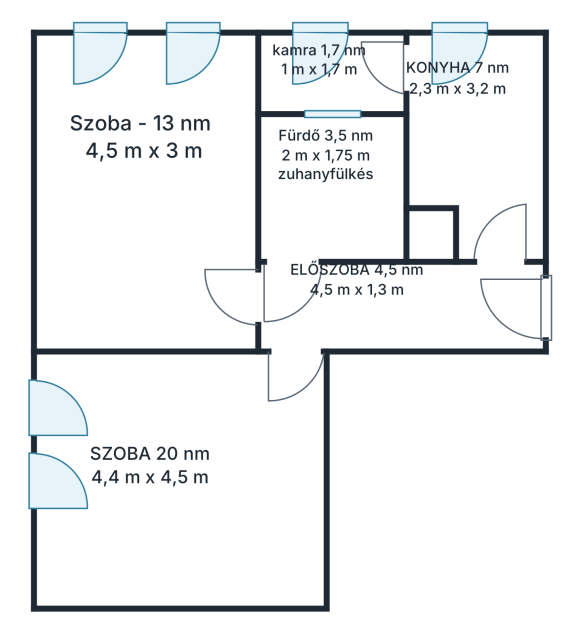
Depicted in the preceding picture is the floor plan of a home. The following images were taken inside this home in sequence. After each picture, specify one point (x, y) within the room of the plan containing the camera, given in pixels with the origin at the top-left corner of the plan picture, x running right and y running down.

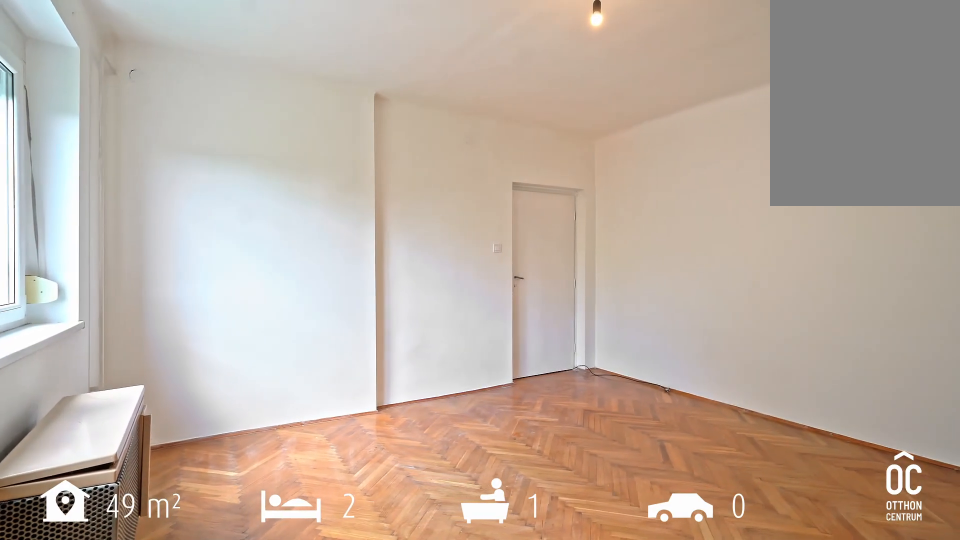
(185, 484)
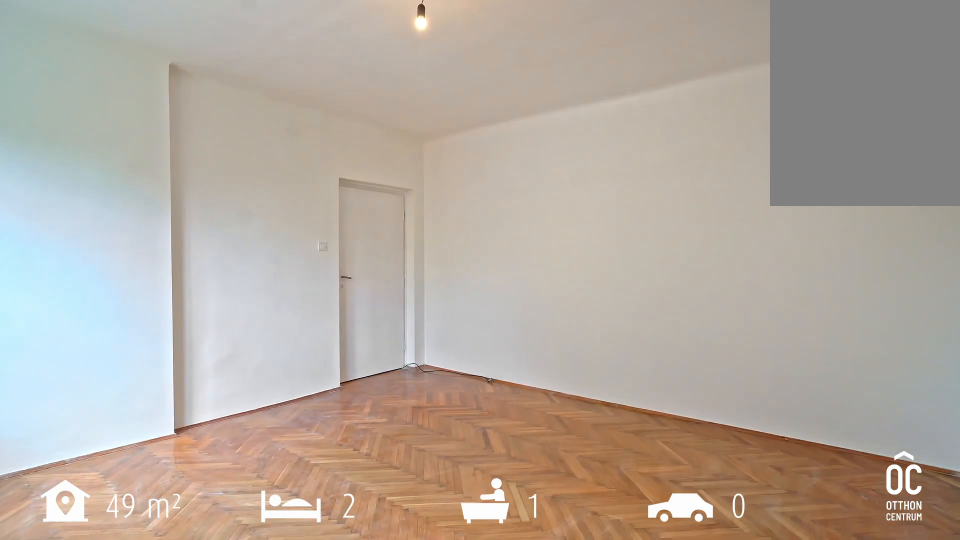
(185, 484)
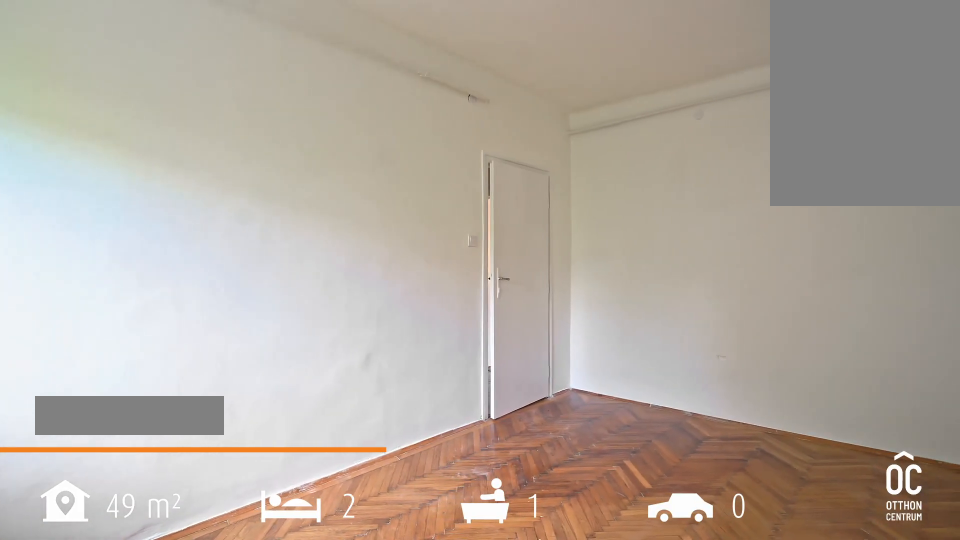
(146, 216)
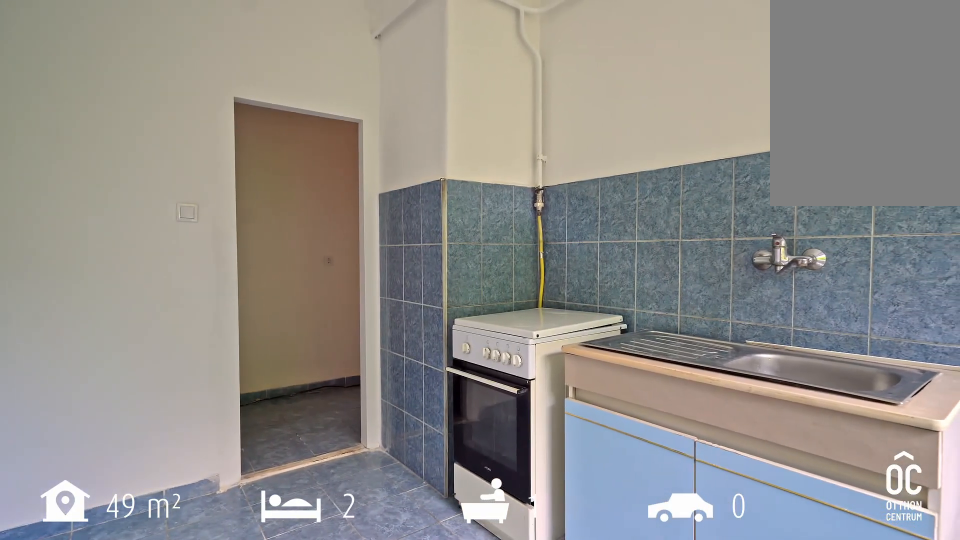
(465, 141)
